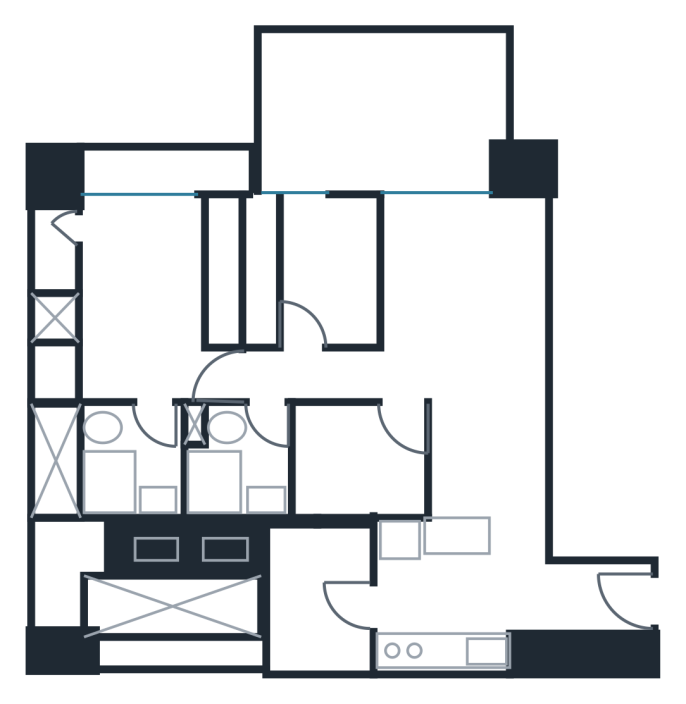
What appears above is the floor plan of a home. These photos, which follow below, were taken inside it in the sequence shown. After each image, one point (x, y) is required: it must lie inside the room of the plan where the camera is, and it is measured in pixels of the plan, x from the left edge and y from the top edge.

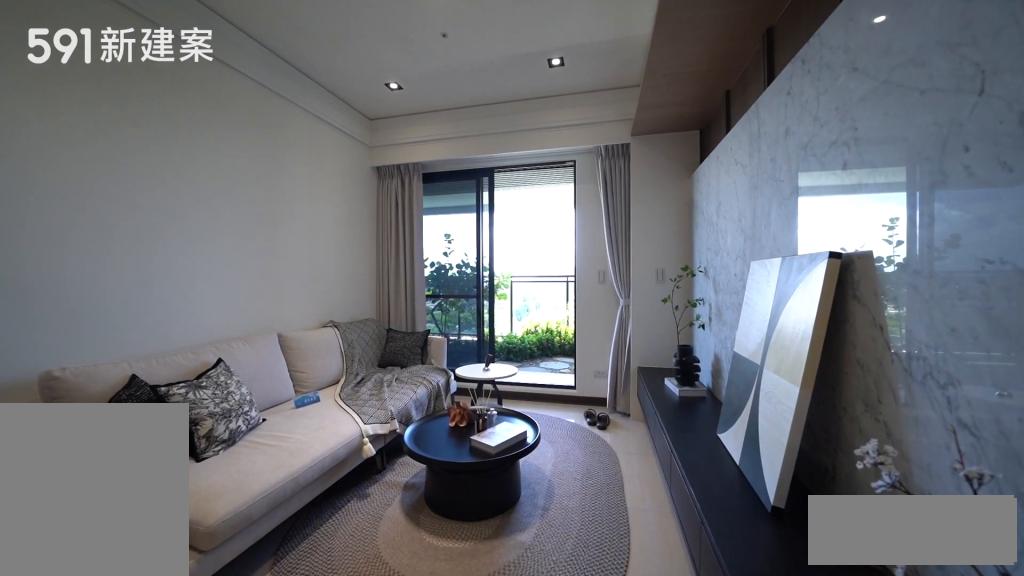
(465, 289)
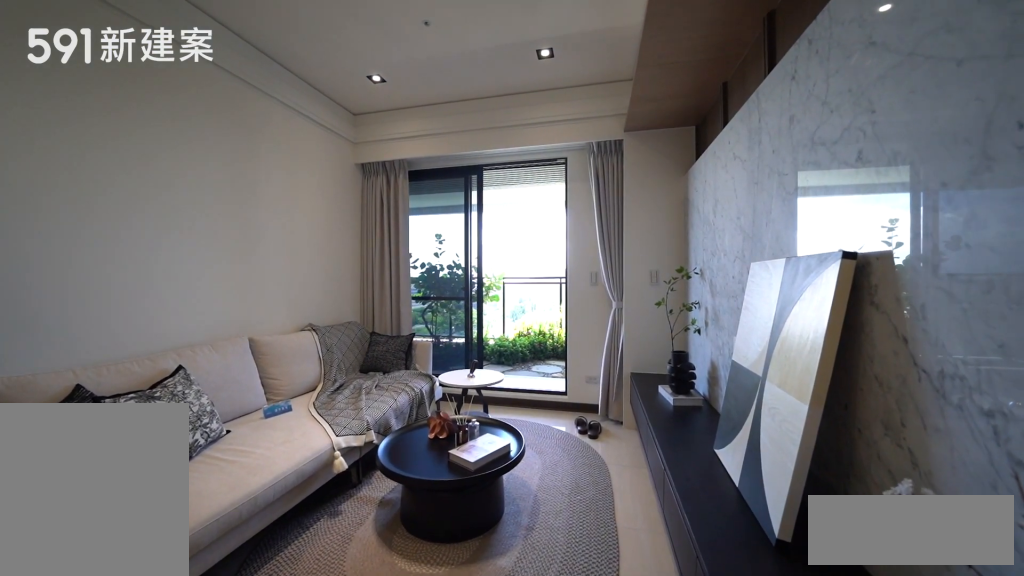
(465, 289)
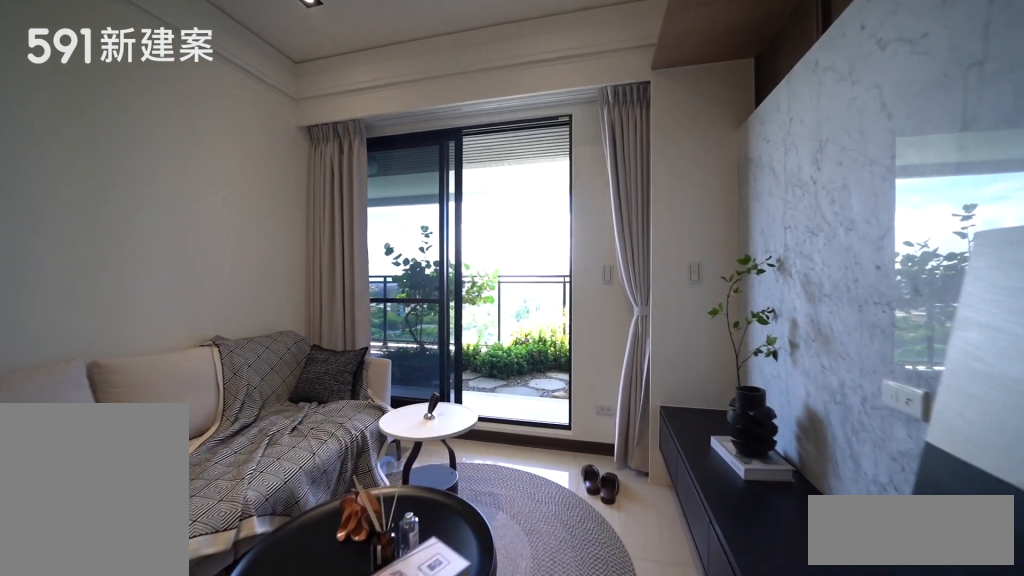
(465, 289)
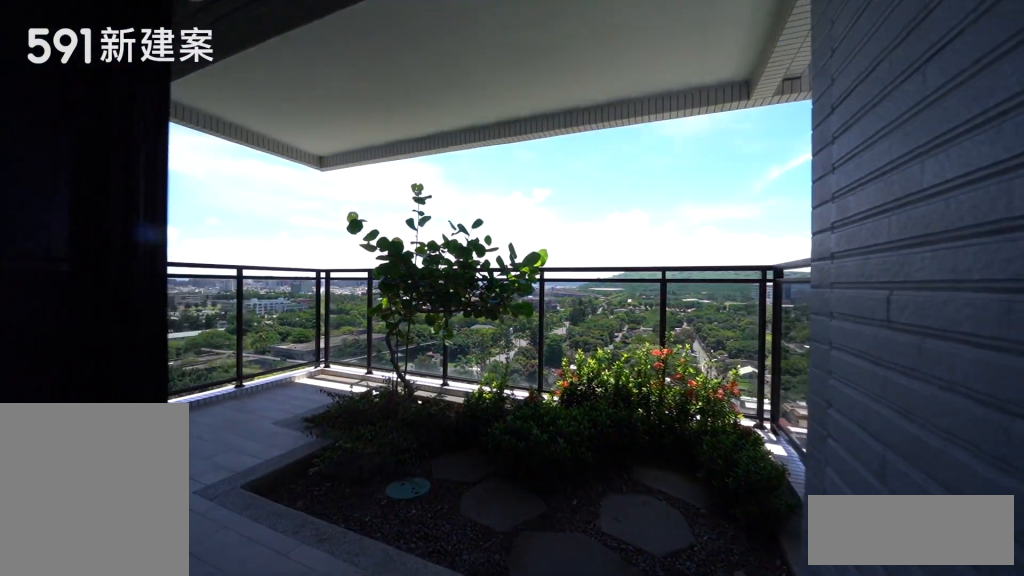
(385, 110)
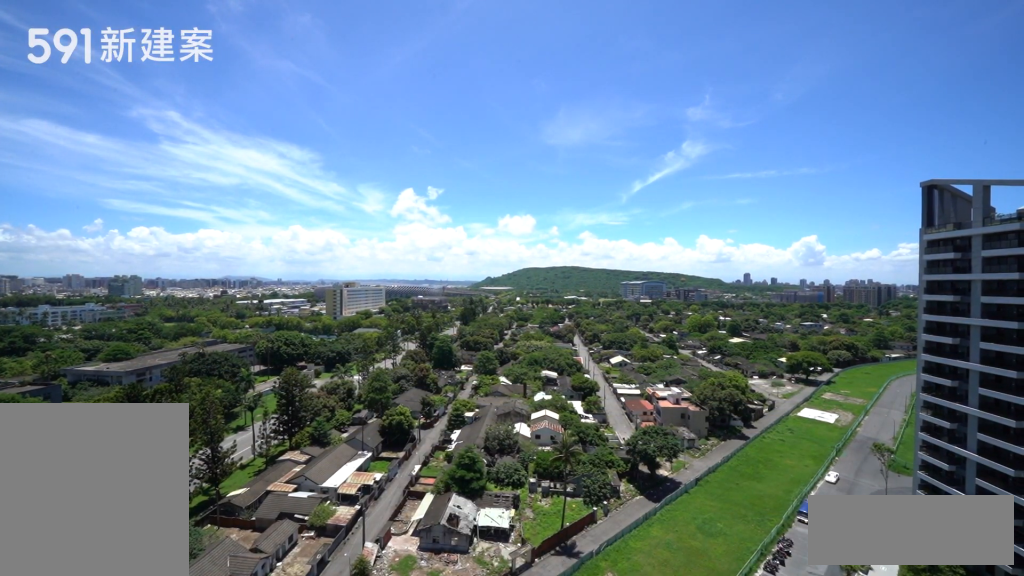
(385, 110)
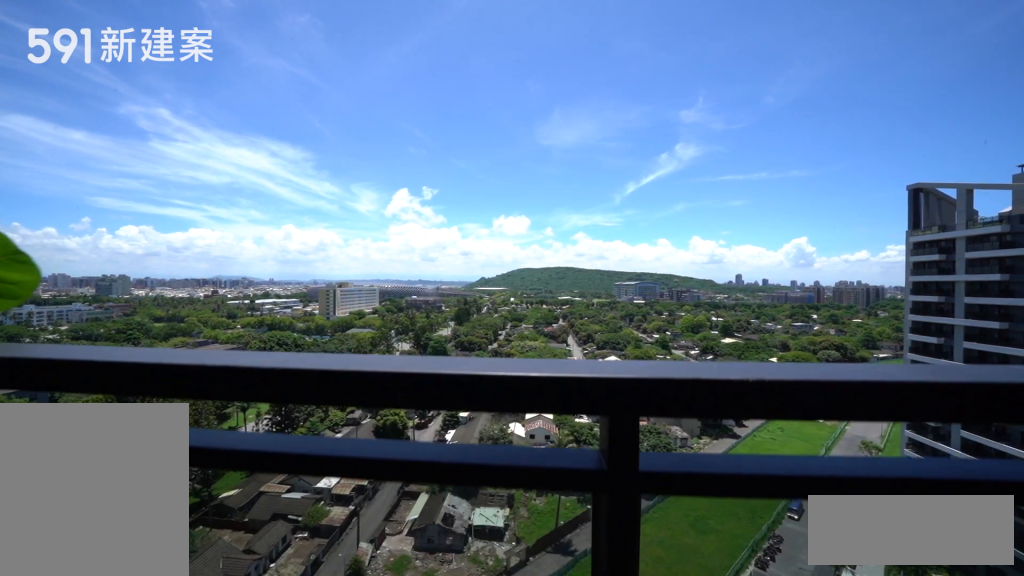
(385, 110)
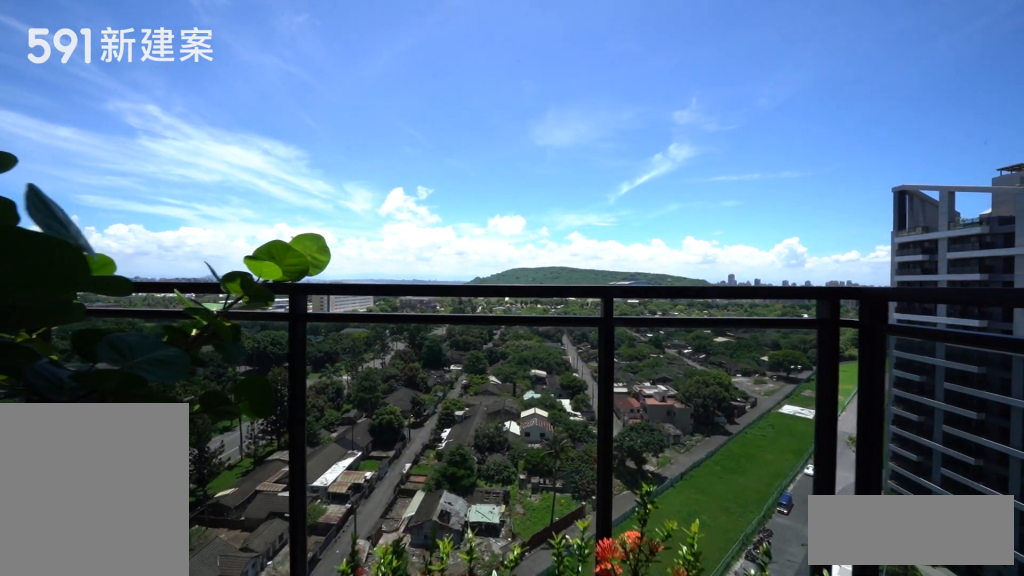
(385, 110)
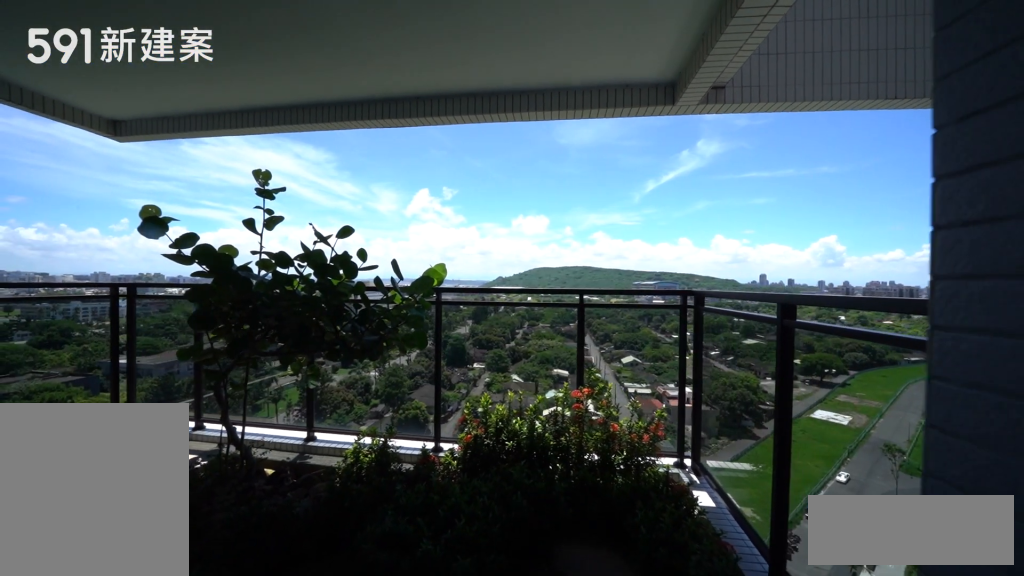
(385, 110)
